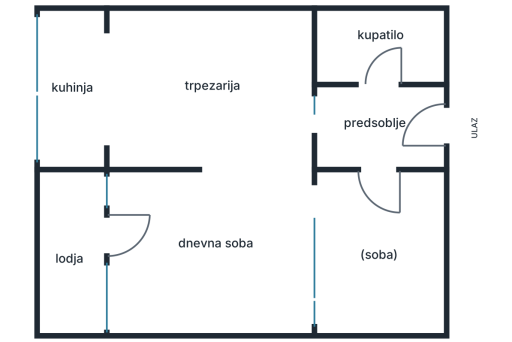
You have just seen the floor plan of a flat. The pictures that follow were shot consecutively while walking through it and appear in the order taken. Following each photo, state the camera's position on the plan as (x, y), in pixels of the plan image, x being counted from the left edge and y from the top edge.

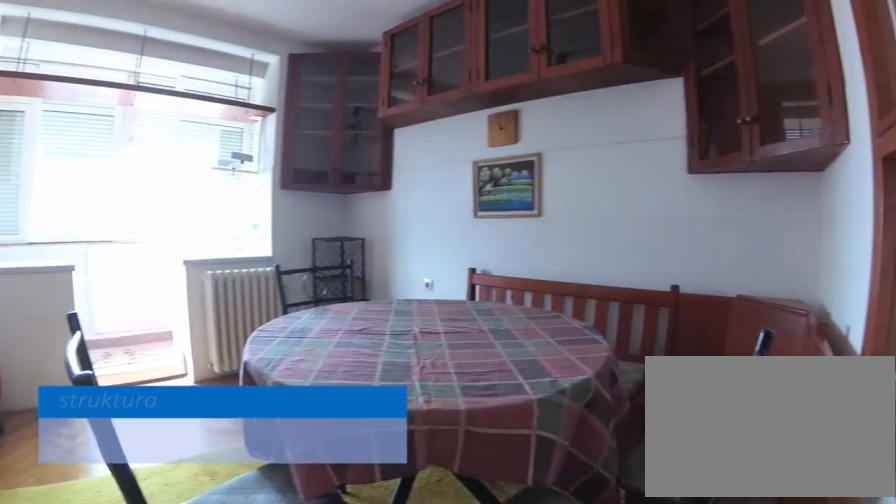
(312, 129)
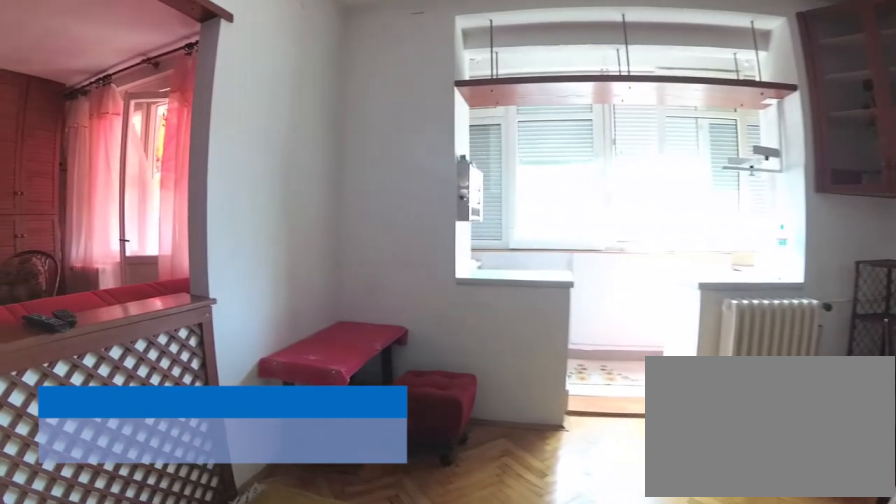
(291, 118)
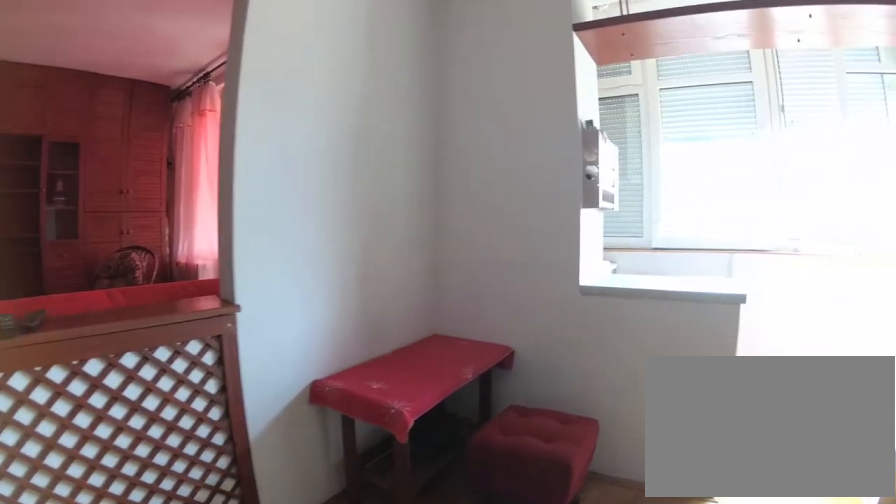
(238, 115)
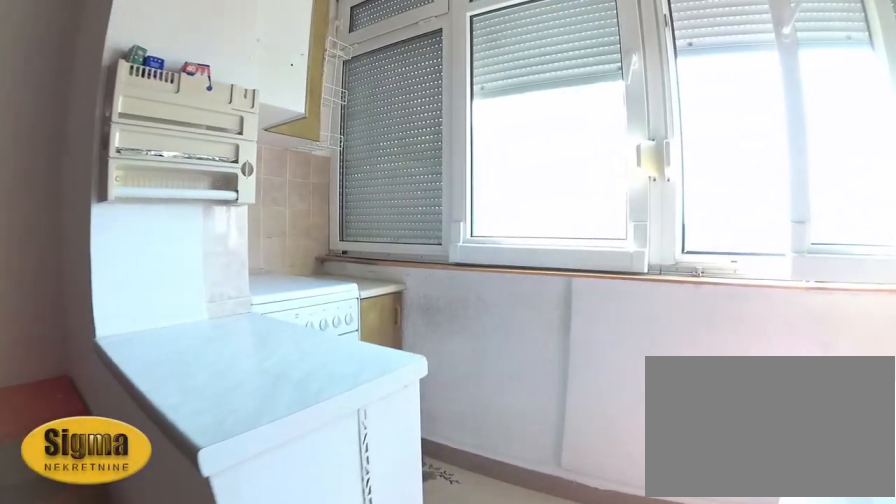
(143, 108)
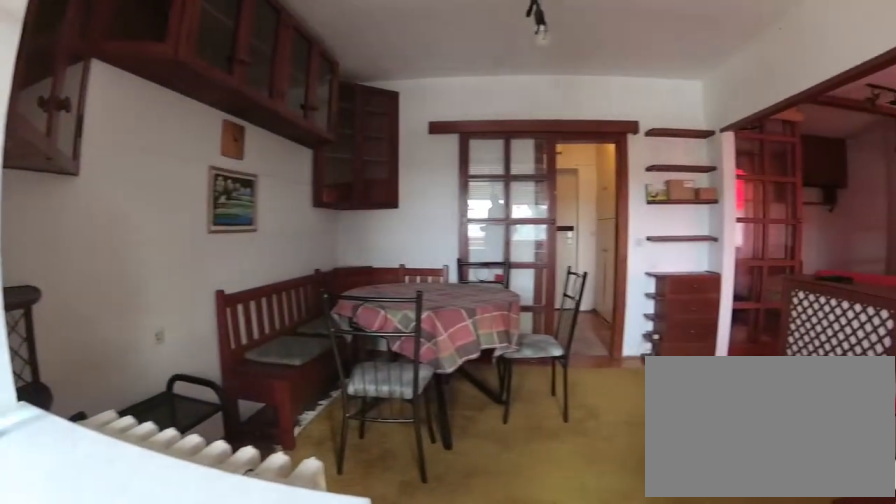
(66, 102)
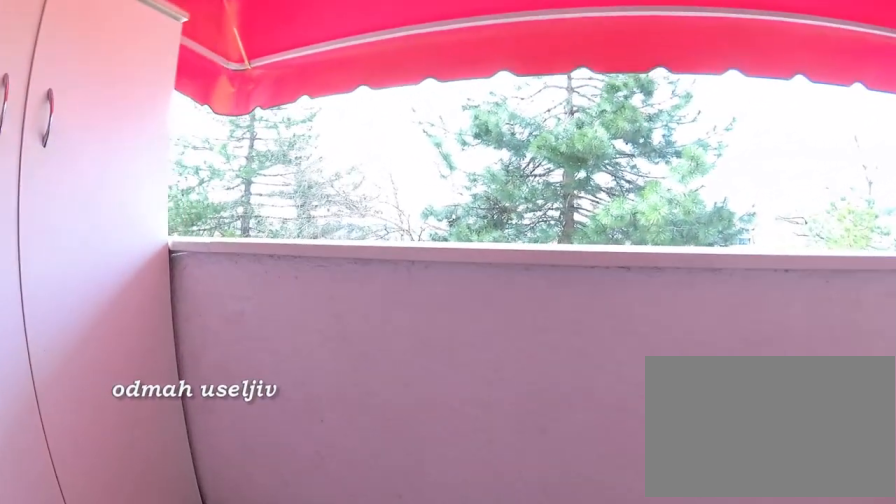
(104, 238)
